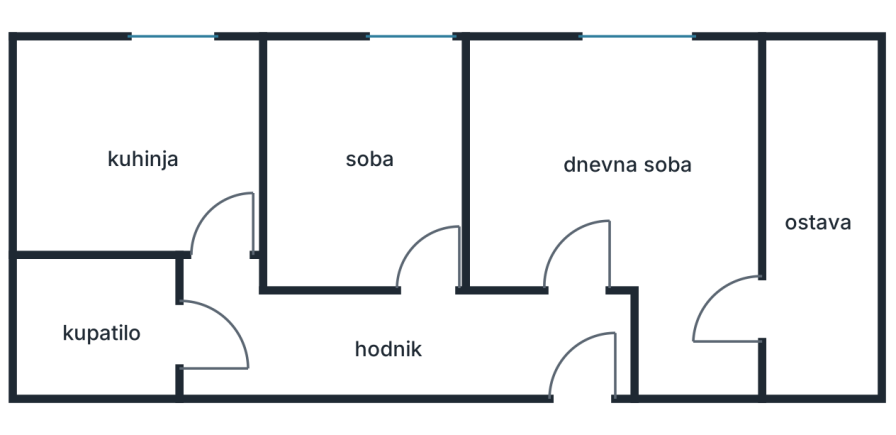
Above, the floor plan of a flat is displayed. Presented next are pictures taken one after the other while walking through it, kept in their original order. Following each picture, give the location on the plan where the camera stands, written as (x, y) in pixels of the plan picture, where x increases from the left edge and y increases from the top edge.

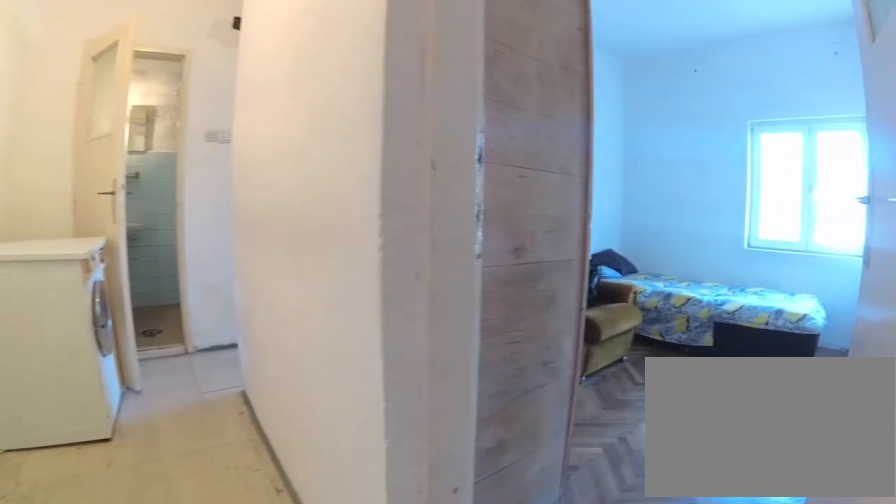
(480, 344)
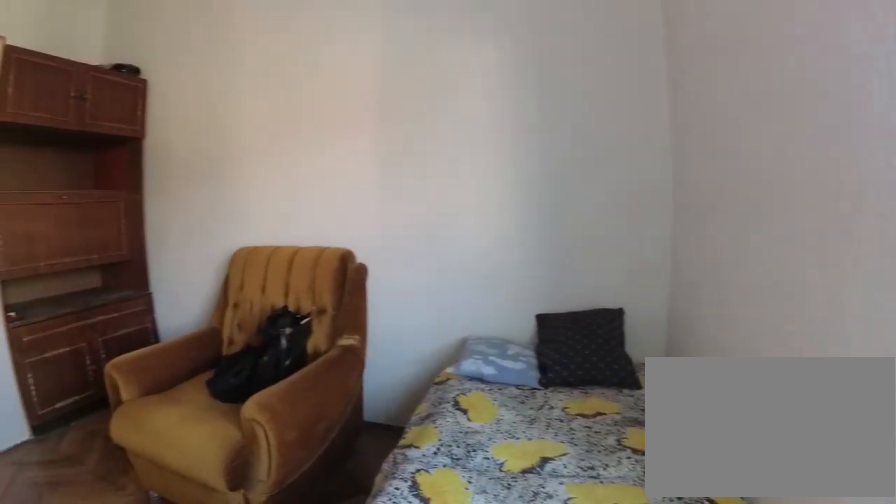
(422, 75)
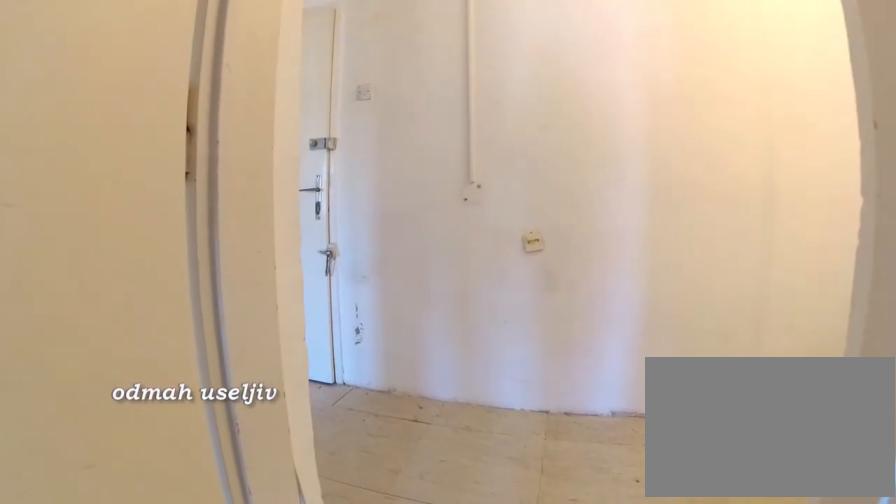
(424, 217)
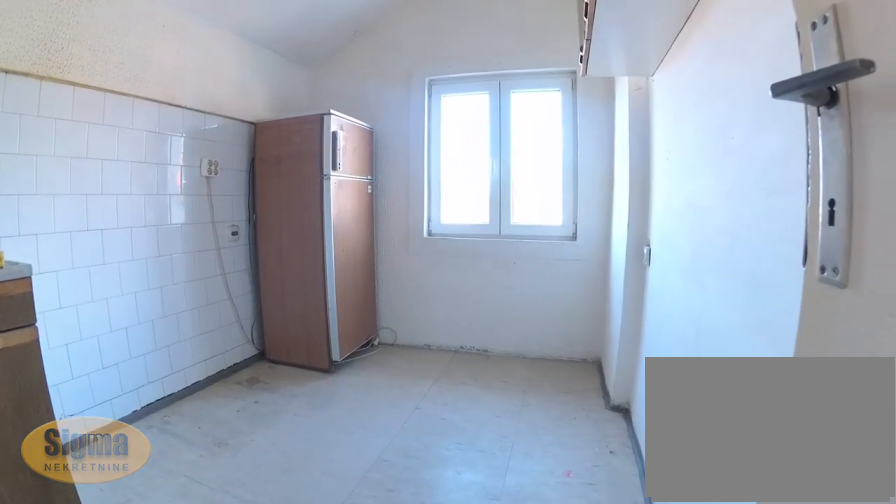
(223, 265)
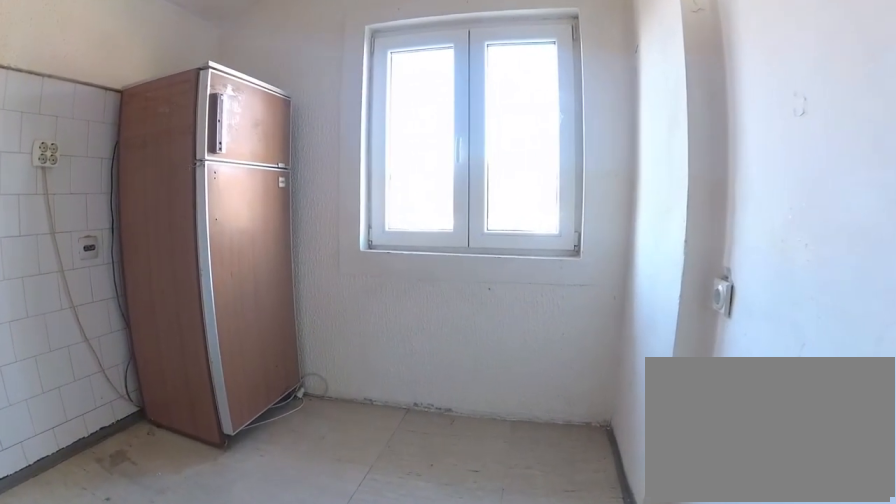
(226, 183)
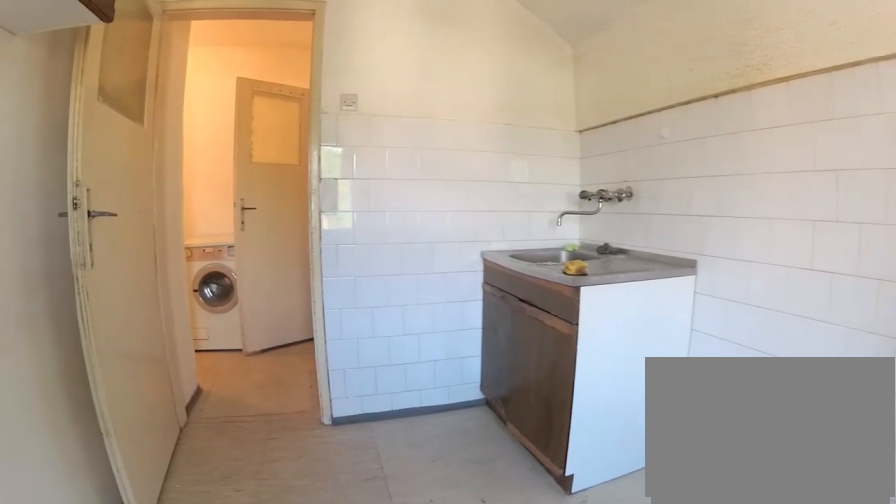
(210, 80)
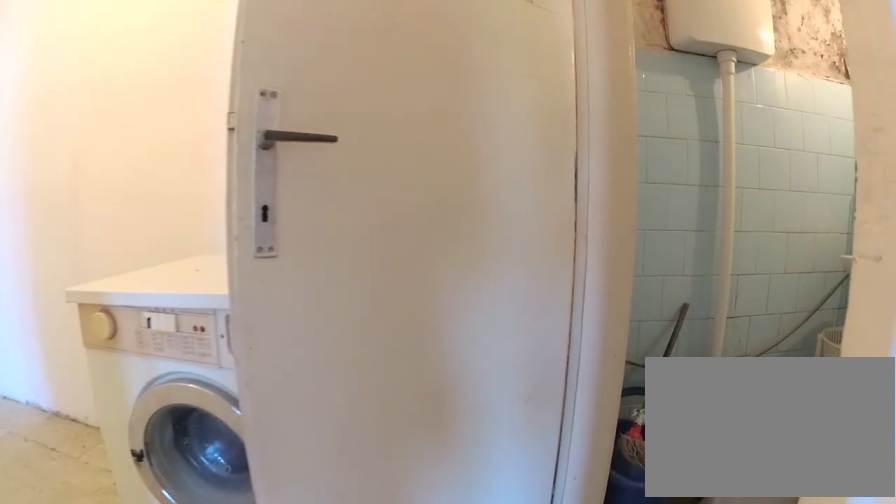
(217, 273)
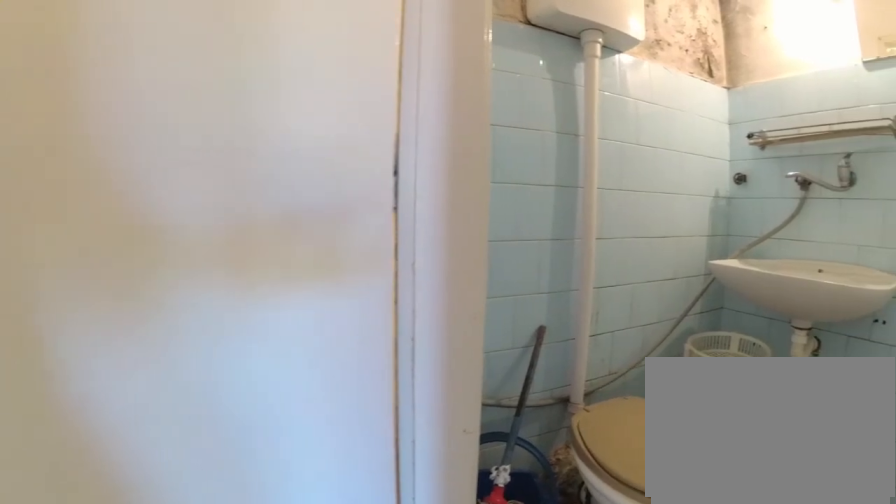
(208, 291)
